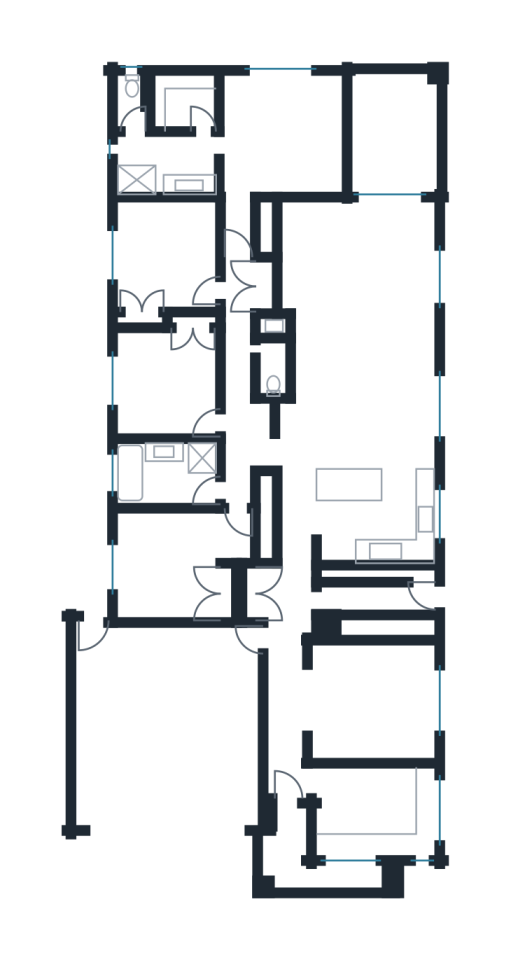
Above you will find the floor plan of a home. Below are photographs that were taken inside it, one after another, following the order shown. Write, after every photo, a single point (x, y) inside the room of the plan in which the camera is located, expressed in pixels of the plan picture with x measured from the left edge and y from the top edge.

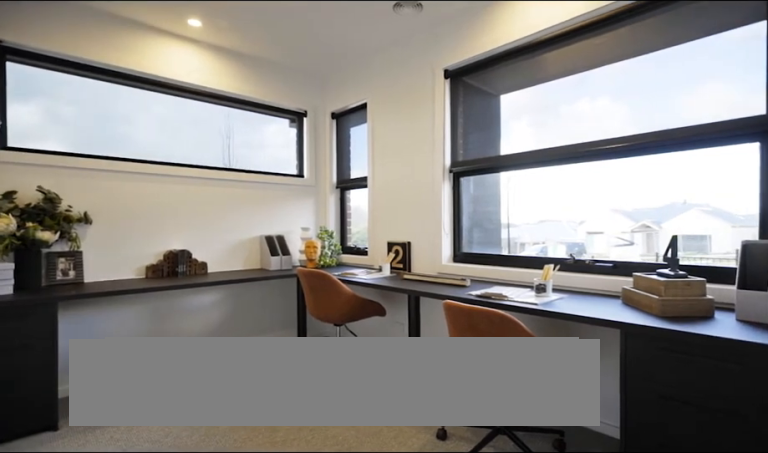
(376, 810)
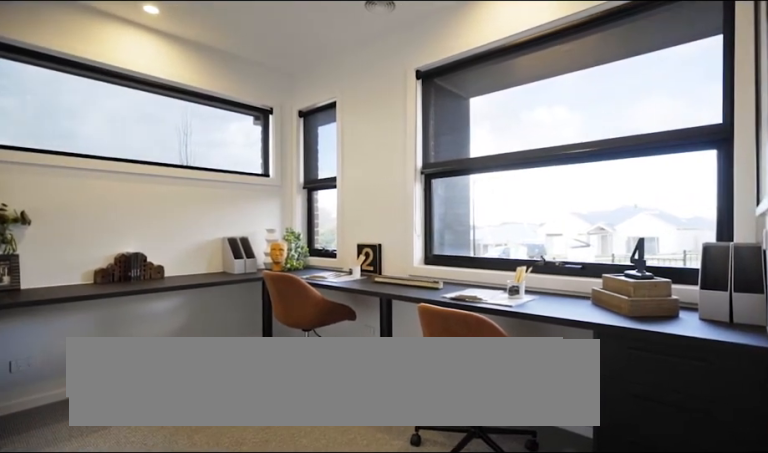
(376, 810)
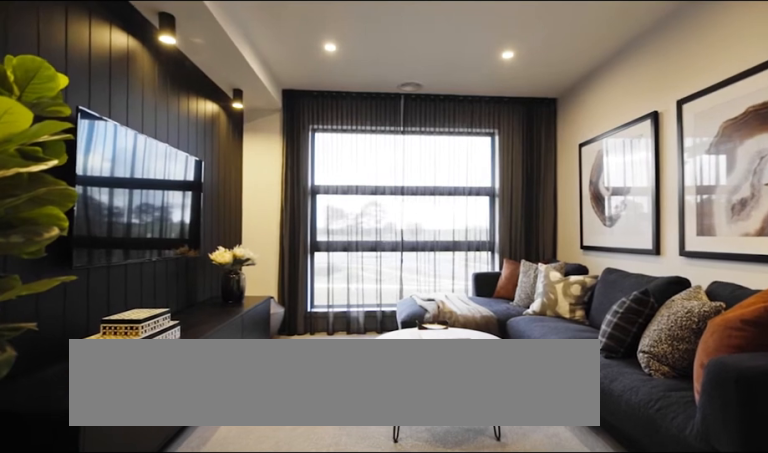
(373, 700)
